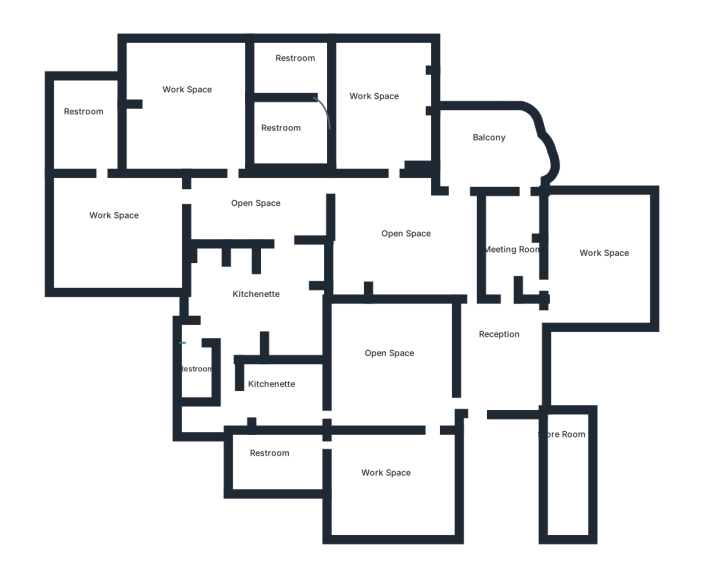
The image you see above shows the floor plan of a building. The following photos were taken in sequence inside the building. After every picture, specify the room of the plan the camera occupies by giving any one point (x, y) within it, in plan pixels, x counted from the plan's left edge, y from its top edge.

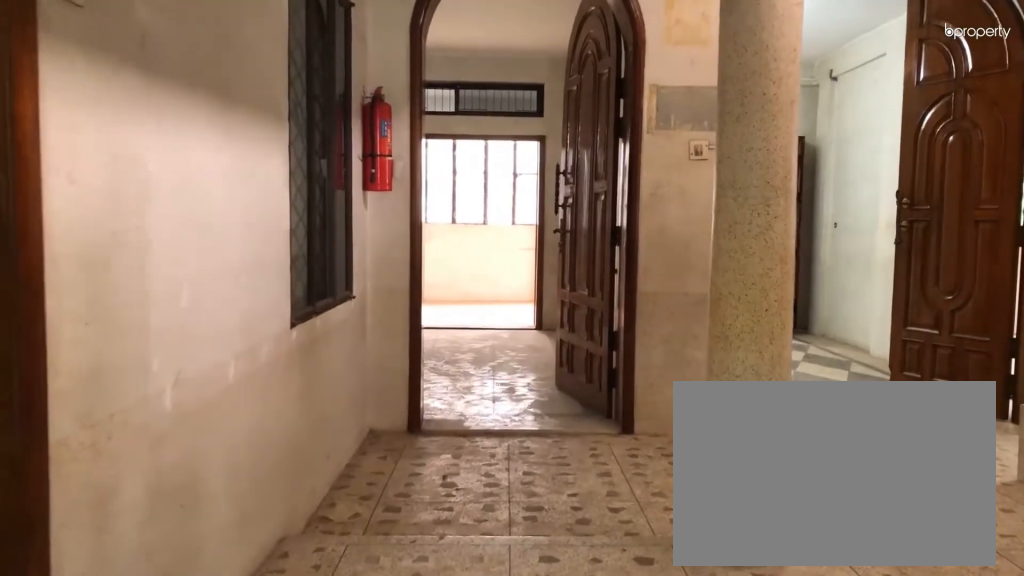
(504, 346)
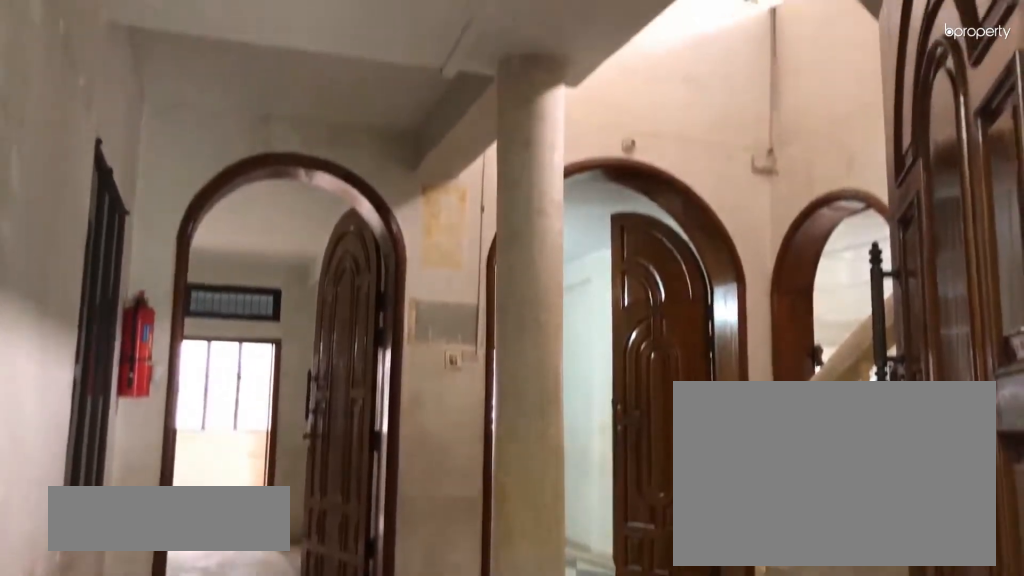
(504, 346)
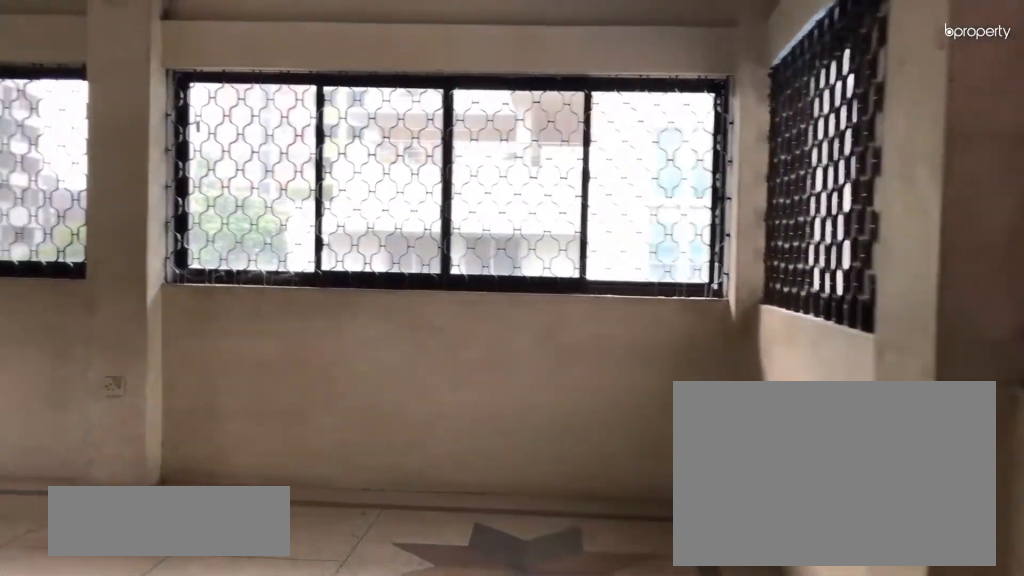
(608, 263)
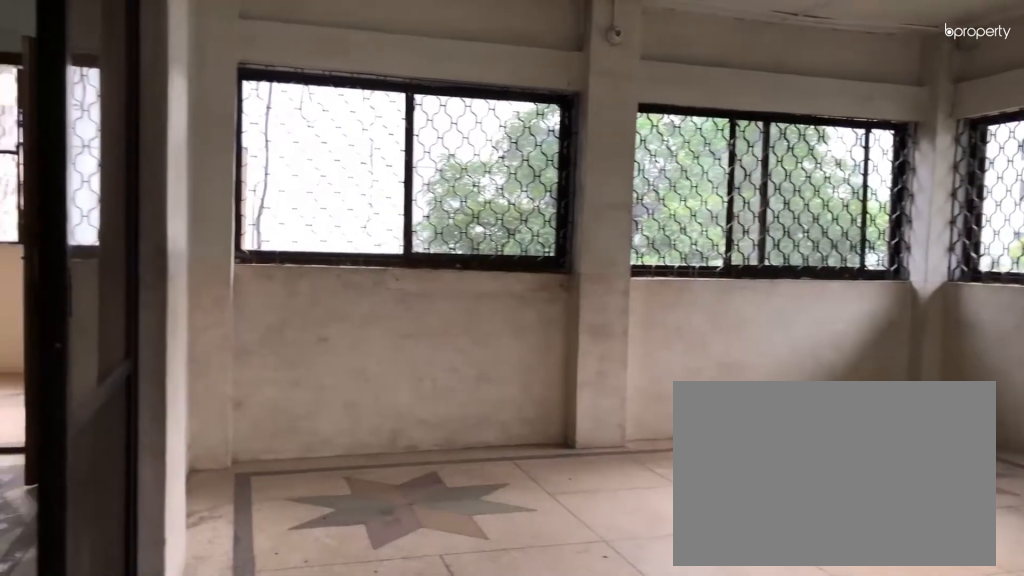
(608, 263)
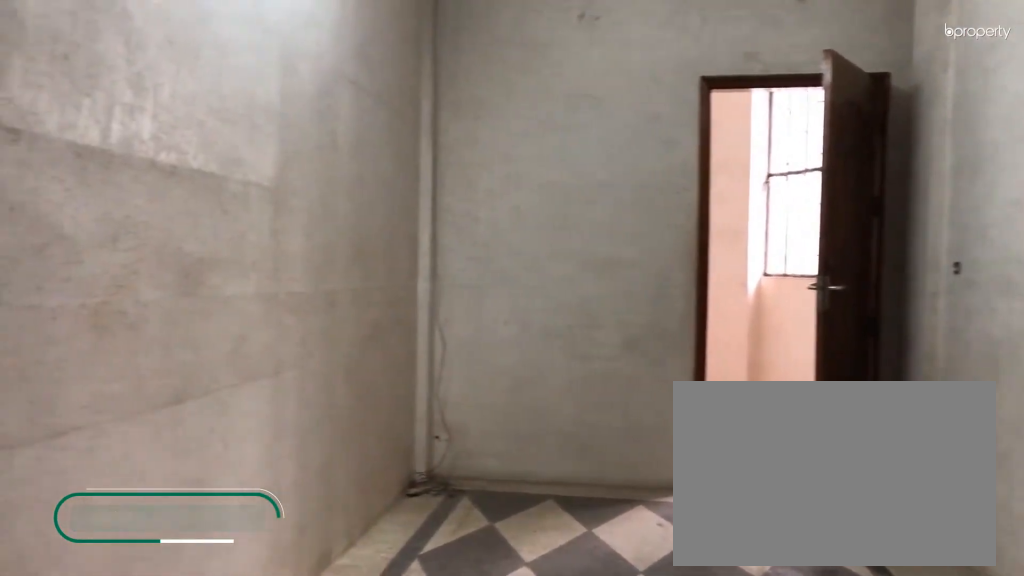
(518, 243)
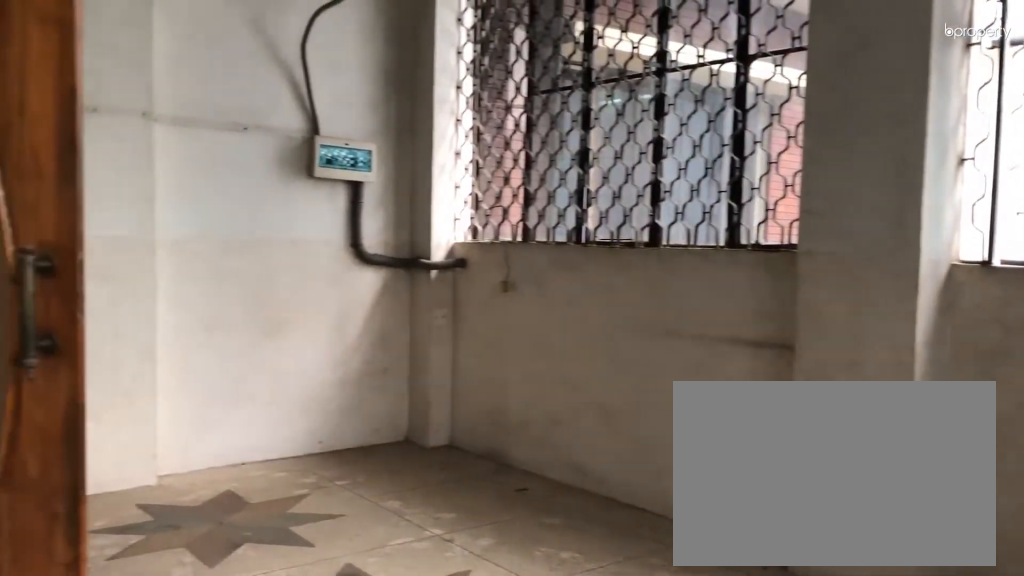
(501, 145)
